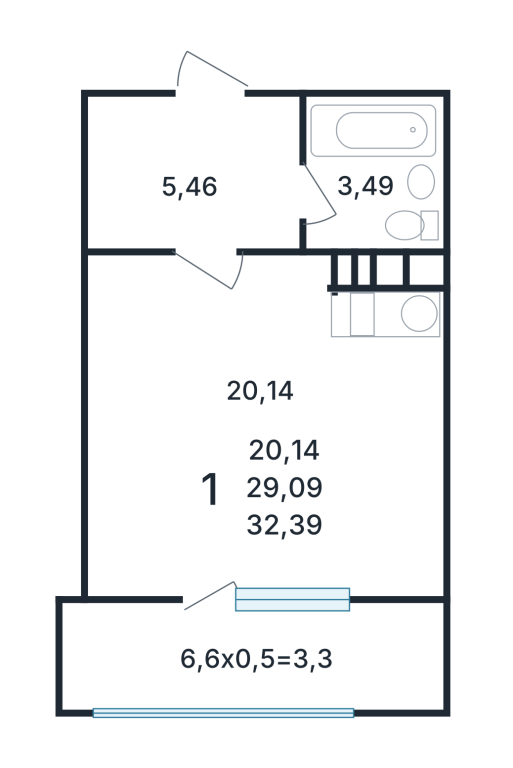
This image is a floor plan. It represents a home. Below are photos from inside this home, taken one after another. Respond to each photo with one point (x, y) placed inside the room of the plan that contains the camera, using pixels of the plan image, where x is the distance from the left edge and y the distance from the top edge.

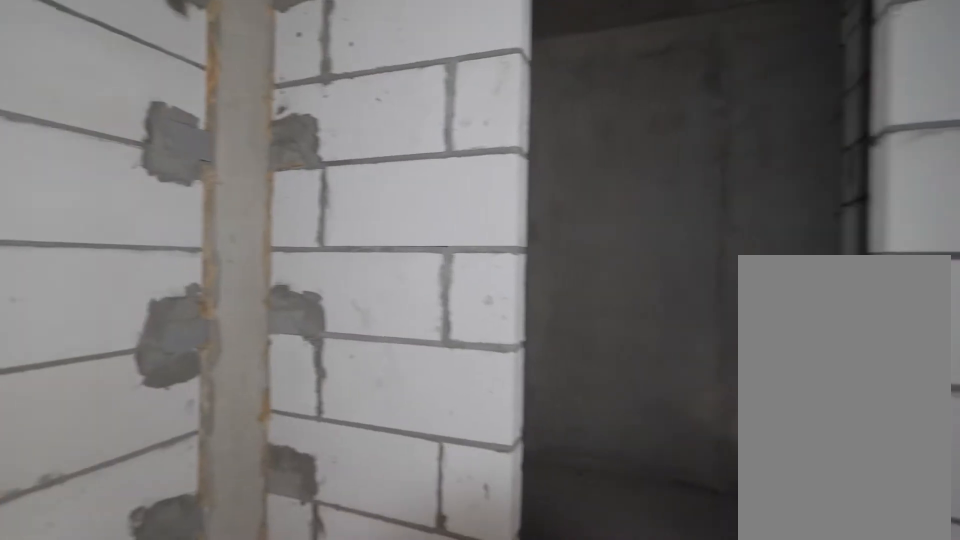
(189, 172)
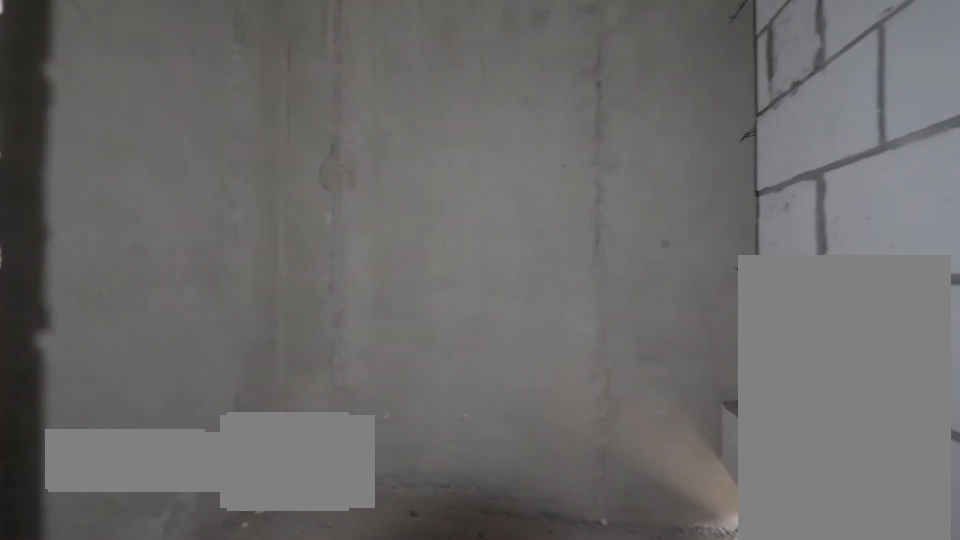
(371, 175)
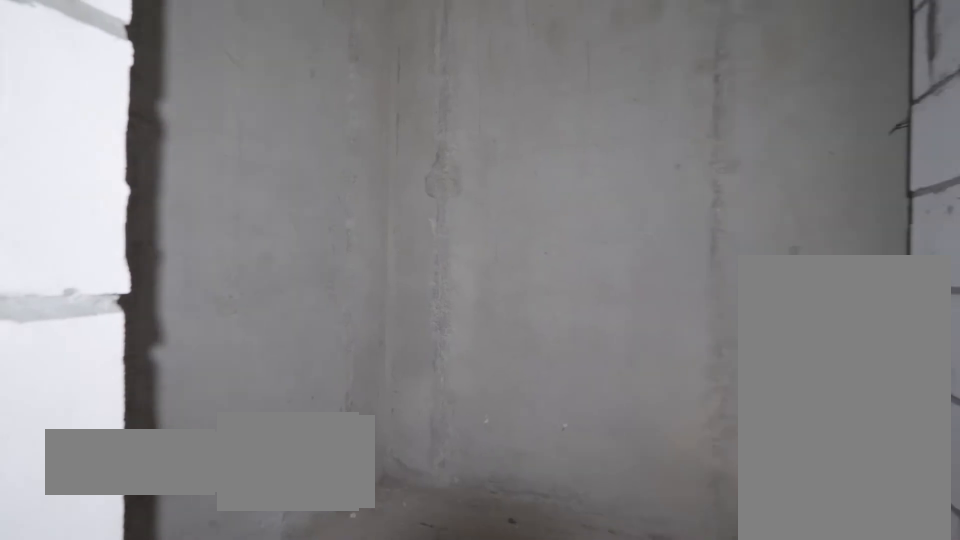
(371, 175)
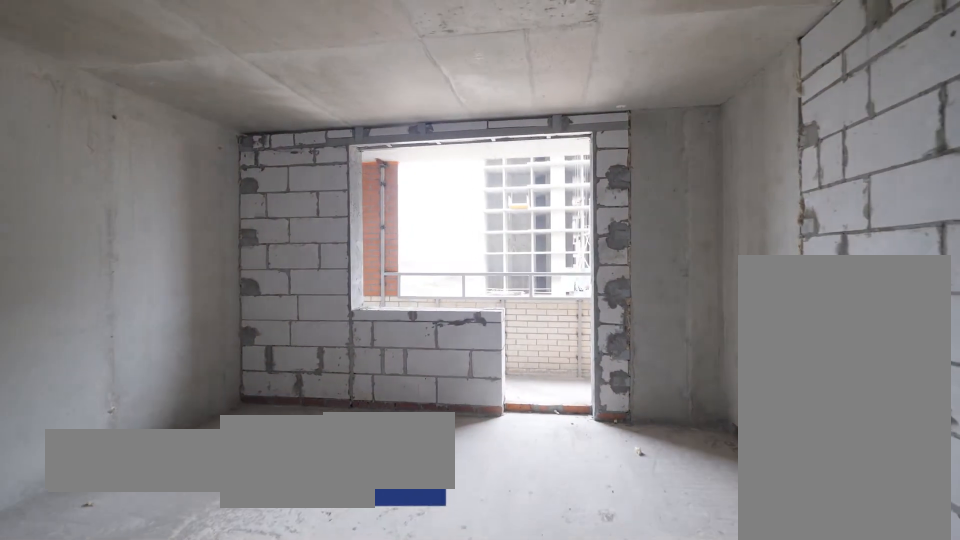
(261, 420)
